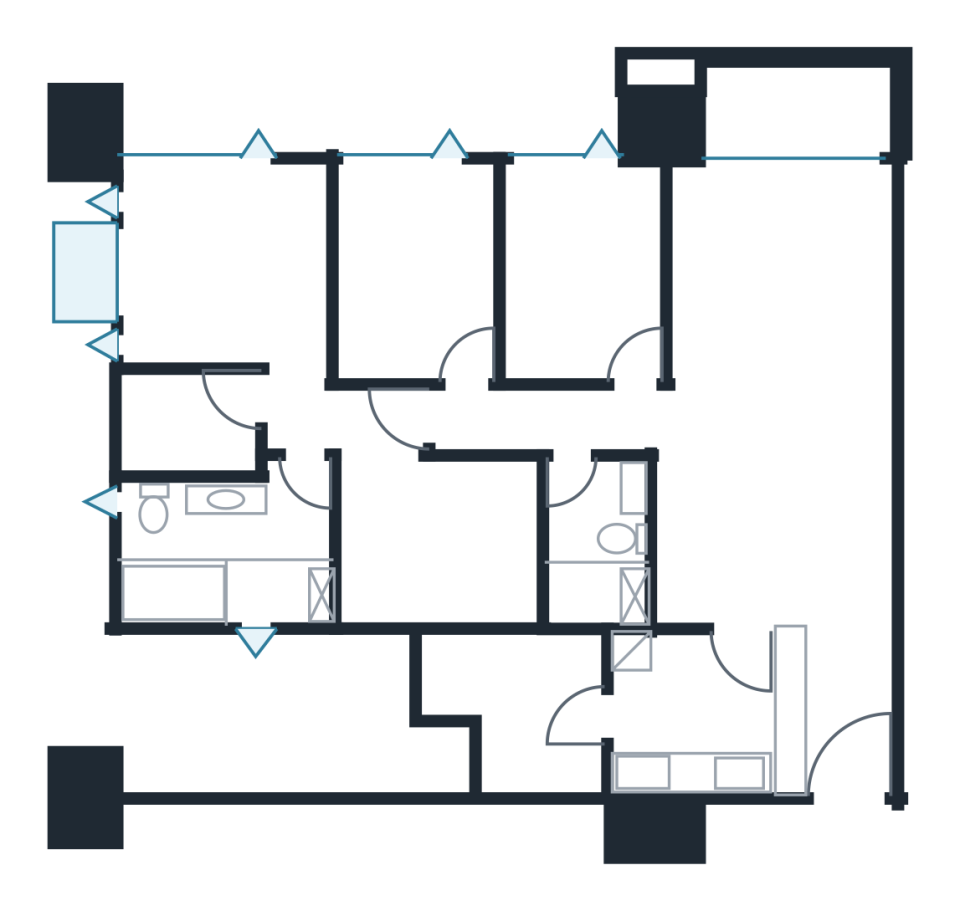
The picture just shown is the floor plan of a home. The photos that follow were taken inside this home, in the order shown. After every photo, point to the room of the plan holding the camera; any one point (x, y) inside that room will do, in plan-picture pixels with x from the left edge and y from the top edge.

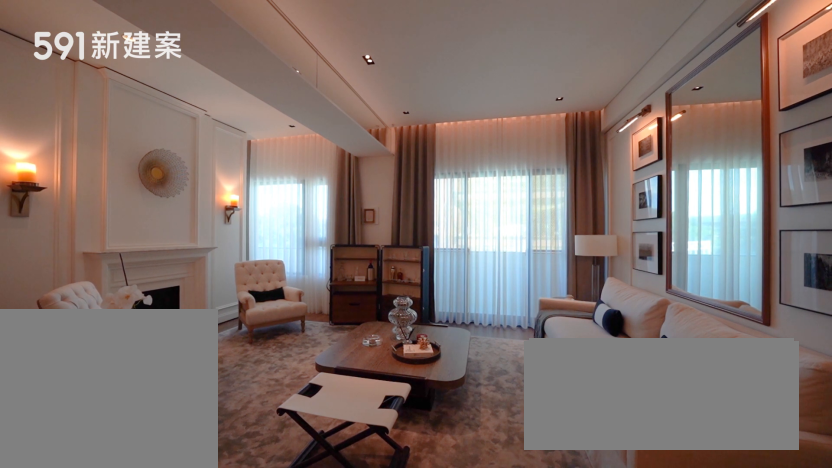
(693, 271)
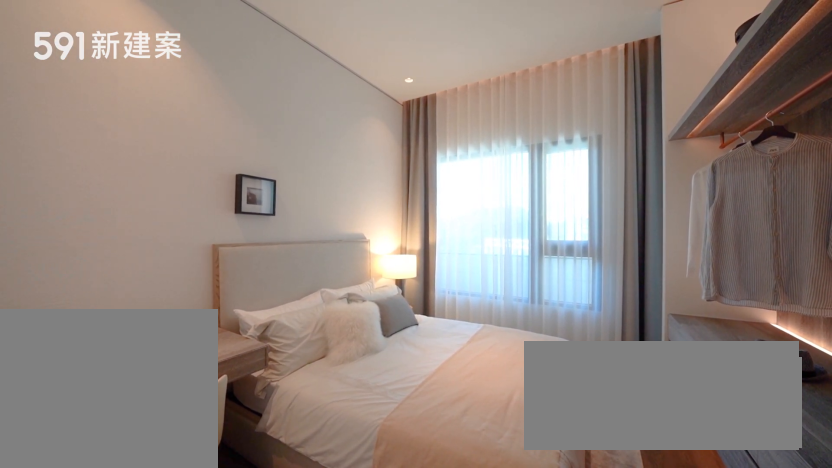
(409, 262)
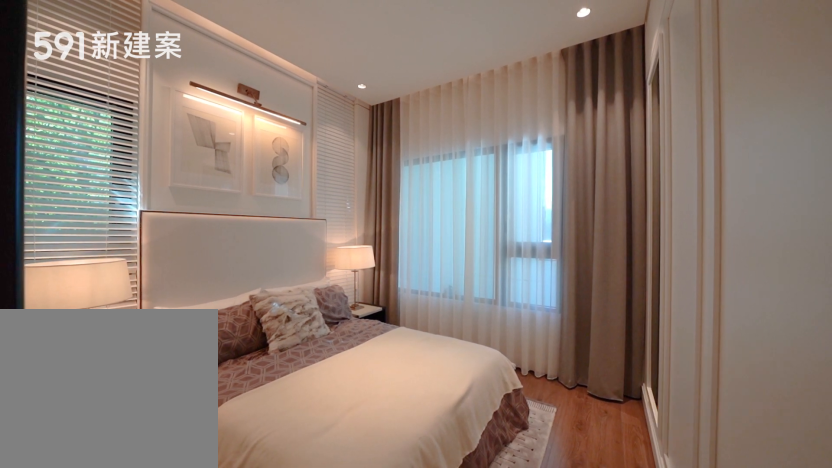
(220, 312)
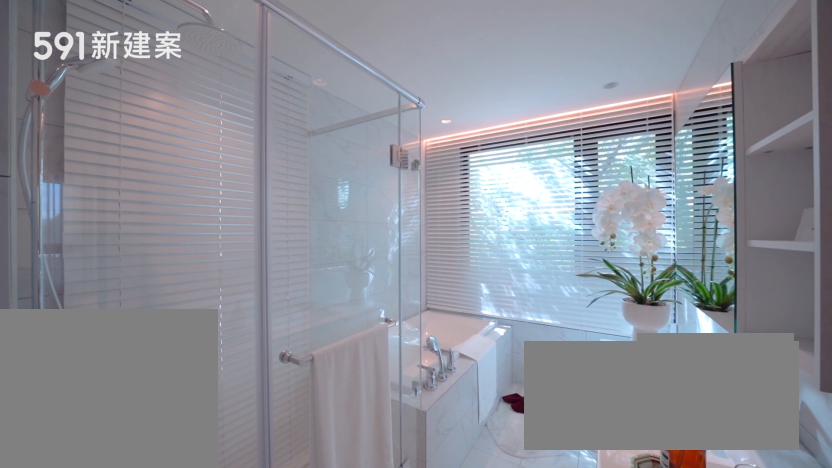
(215, 548)
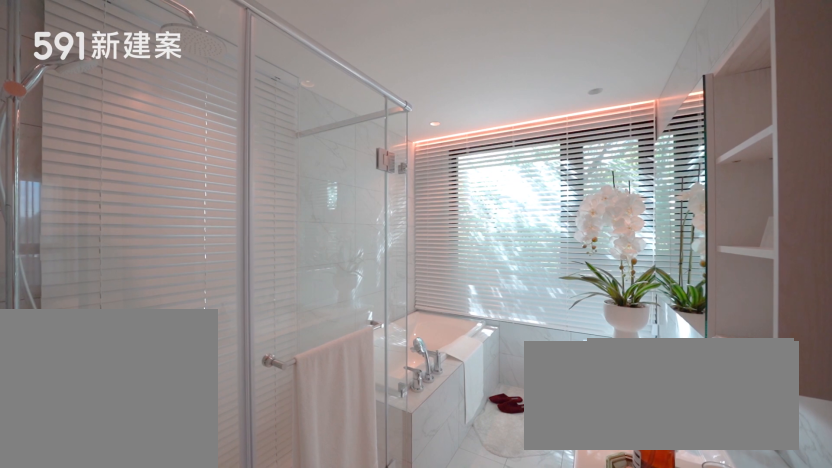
(215, 548)
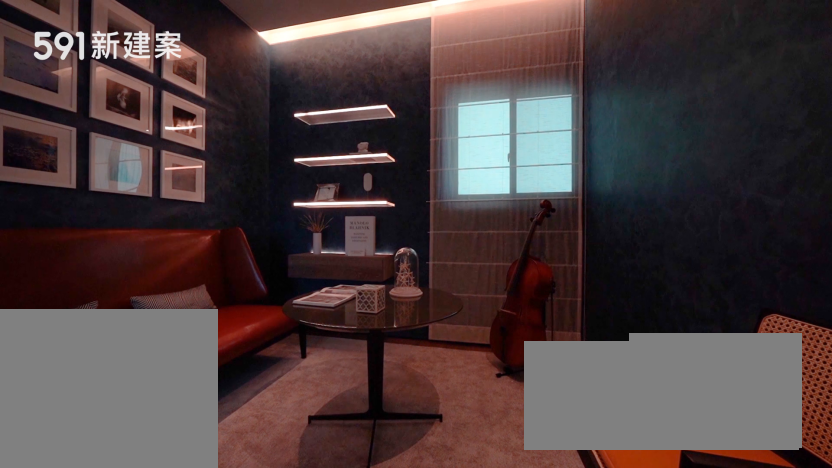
(447, 543)
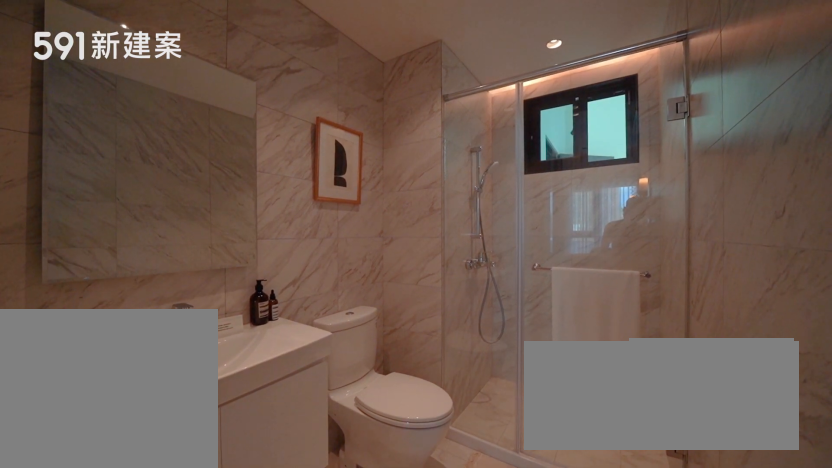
(594, 549)
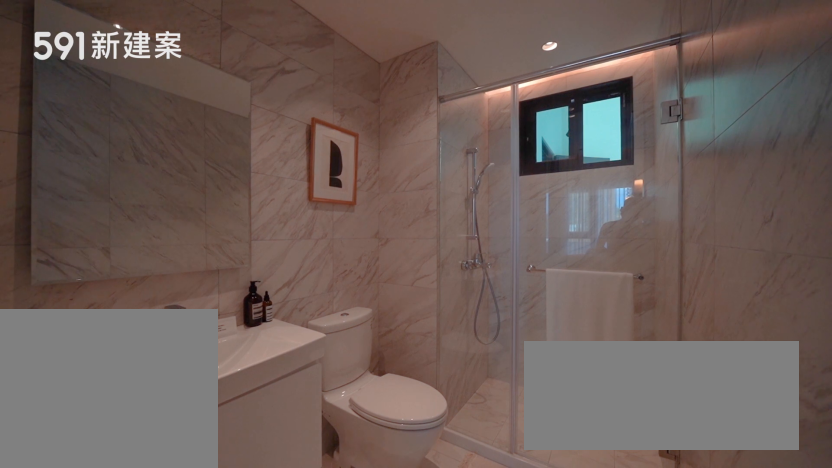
(594, 549)
